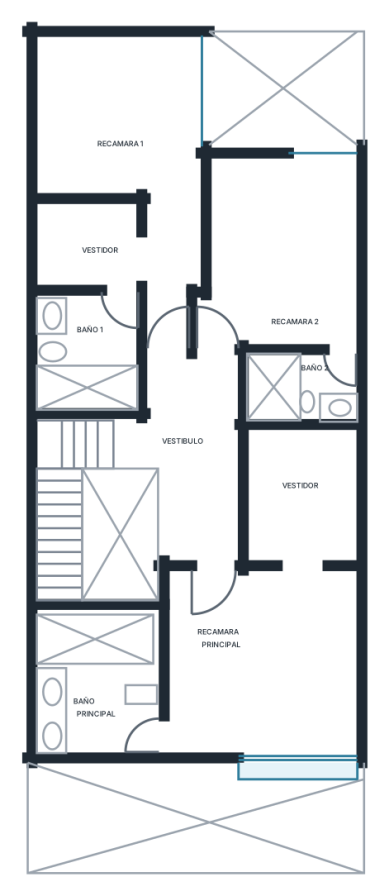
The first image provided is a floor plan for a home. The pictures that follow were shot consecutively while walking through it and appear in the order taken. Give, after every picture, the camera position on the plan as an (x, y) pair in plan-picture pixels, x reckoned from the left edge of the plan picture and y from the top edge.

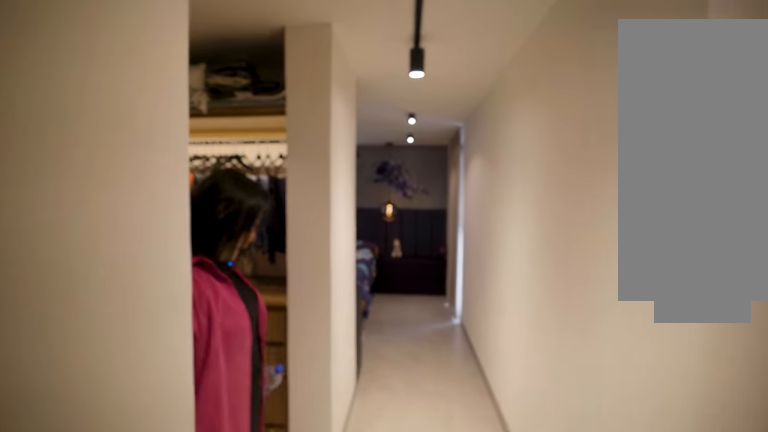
(162, 317)
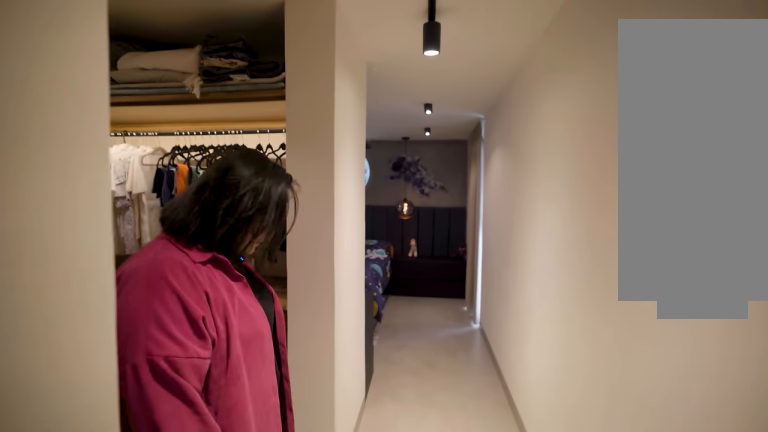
(162, 312)
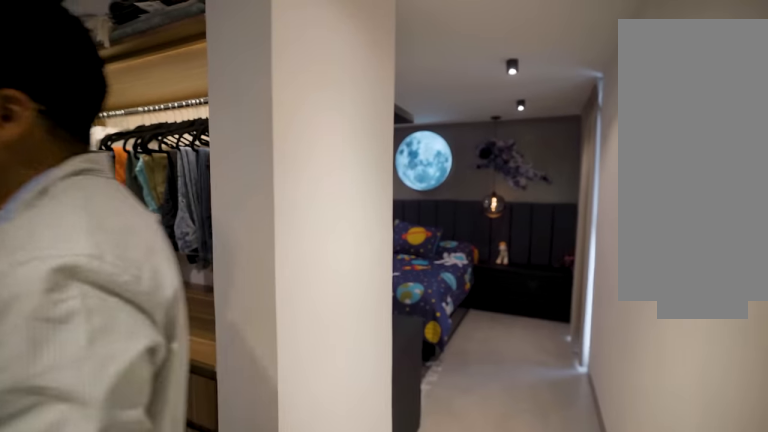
(158, 261)
